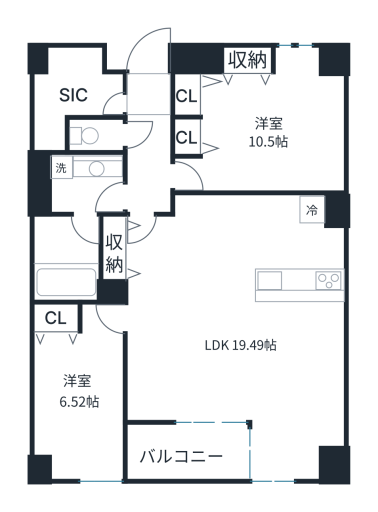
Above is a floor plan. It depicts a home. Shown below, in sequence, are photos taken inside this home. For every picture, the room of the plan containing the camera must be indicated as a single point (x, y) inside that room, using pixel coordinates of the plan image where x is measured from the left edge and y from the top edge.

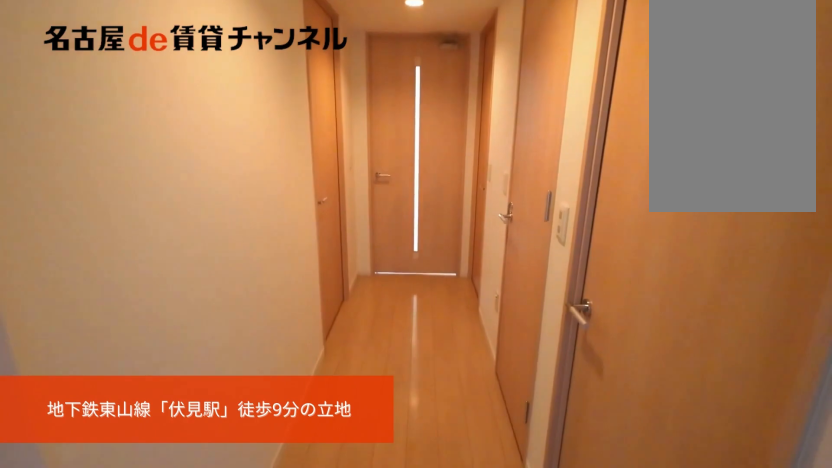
(147, 93)
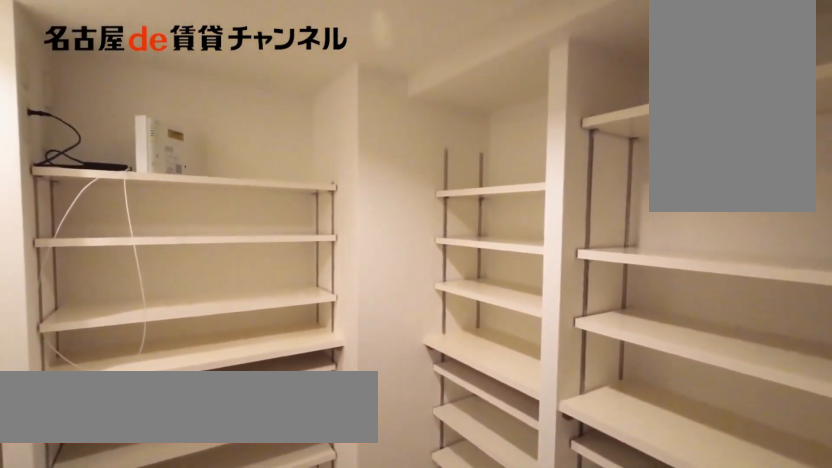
(76, 91)
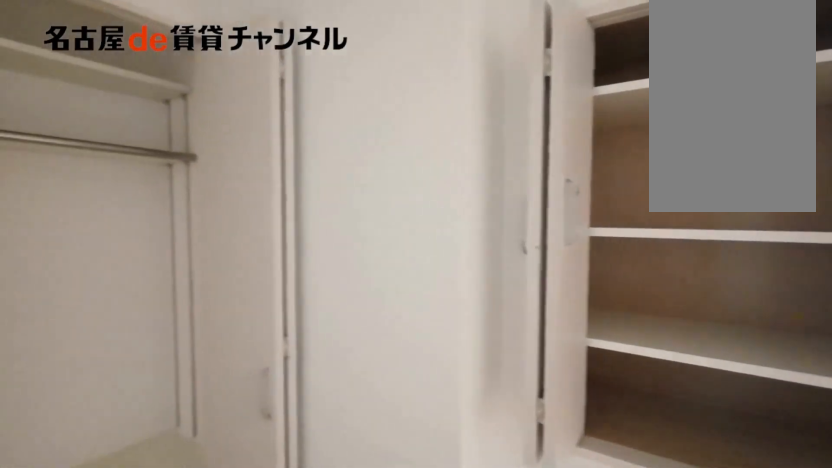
(257, 119)
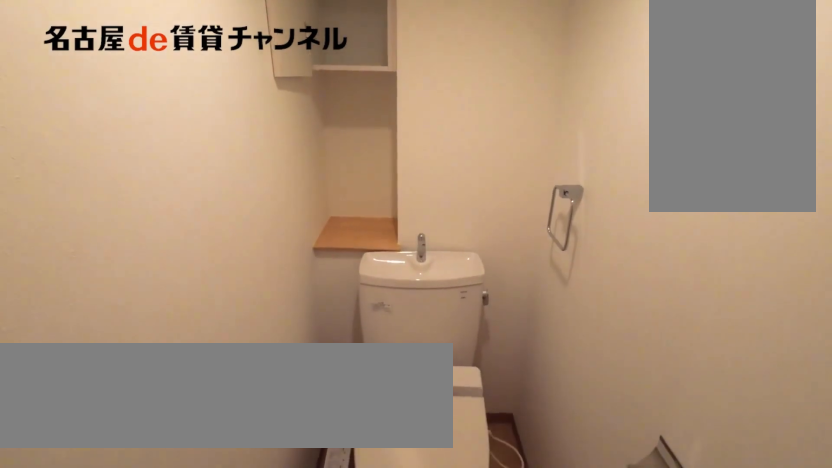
(95, 135)
